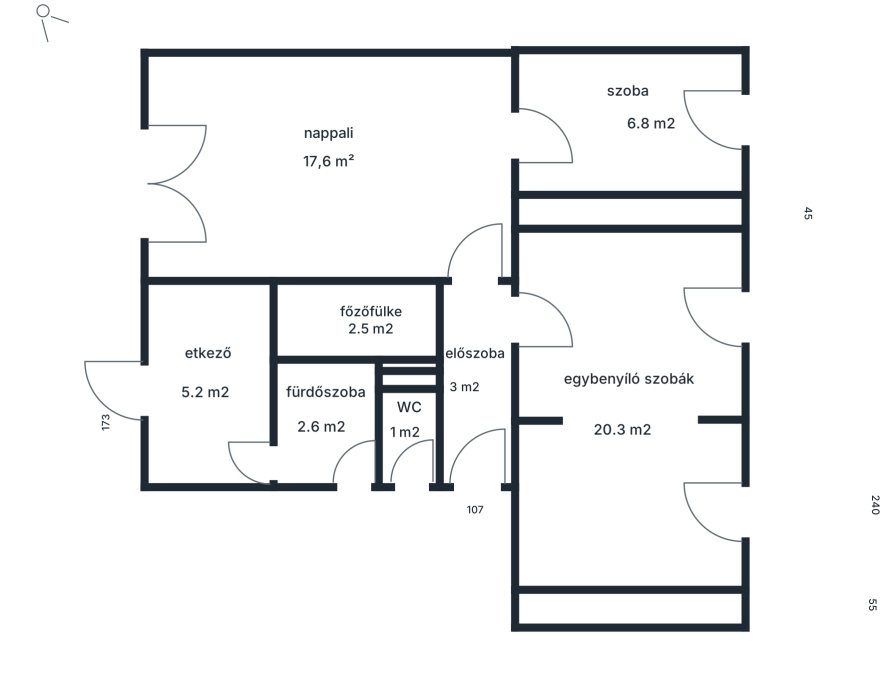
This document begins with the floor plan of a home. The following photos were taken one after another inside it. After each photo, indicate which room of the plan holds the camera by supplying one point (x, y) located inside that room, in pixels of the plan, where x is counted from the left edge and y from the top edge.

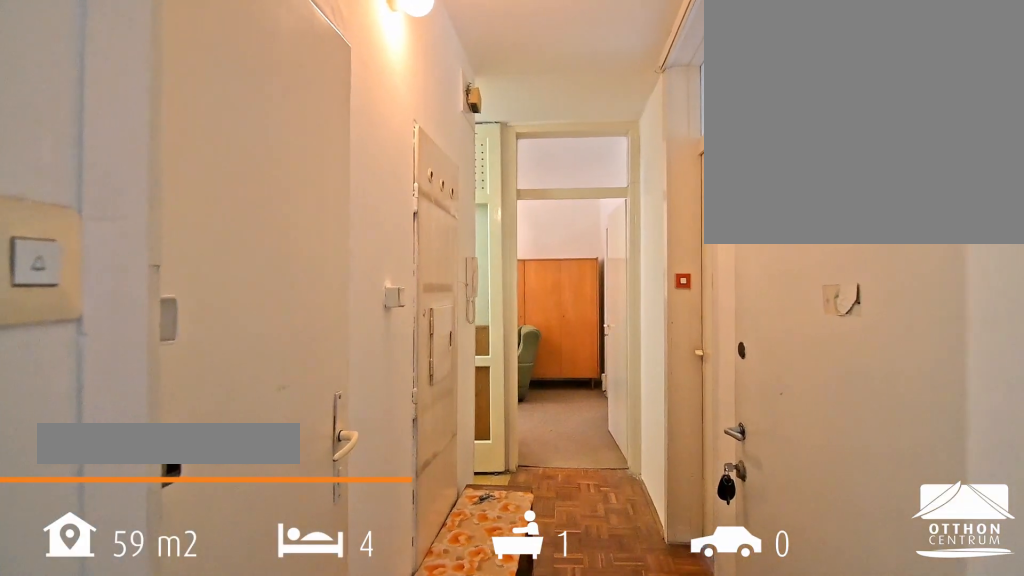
(477, 427)
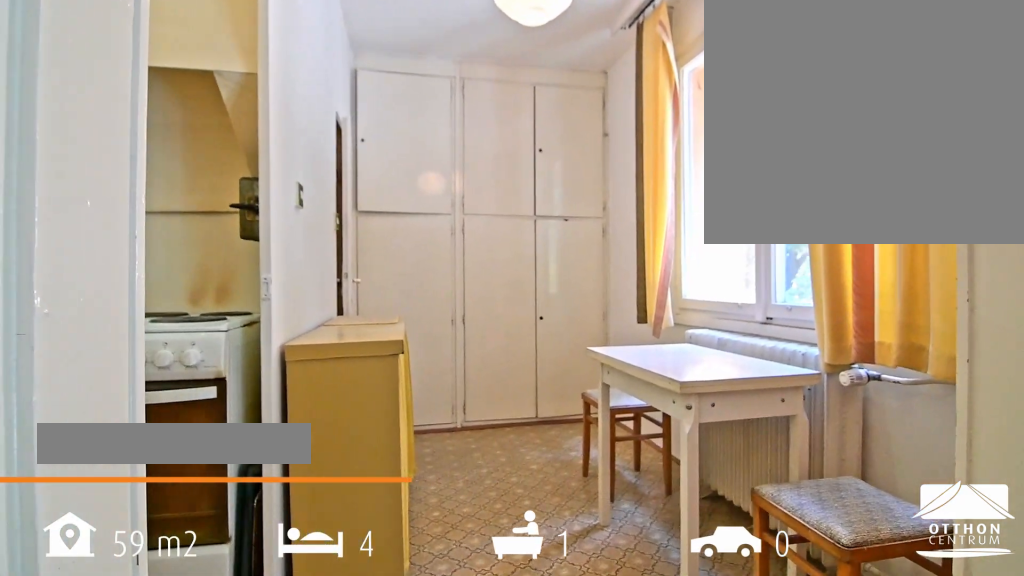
(208, 375)
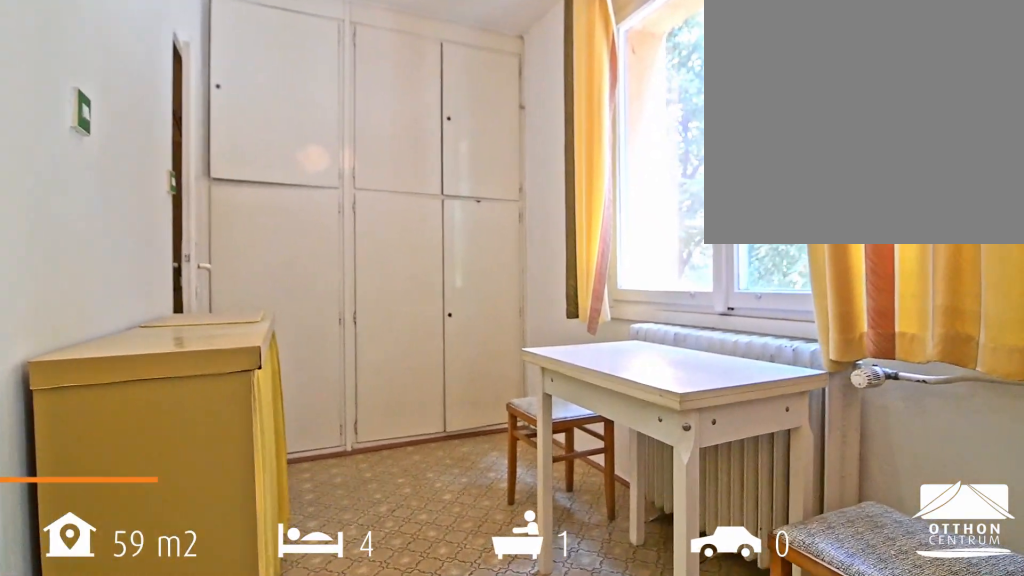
(208, 375)
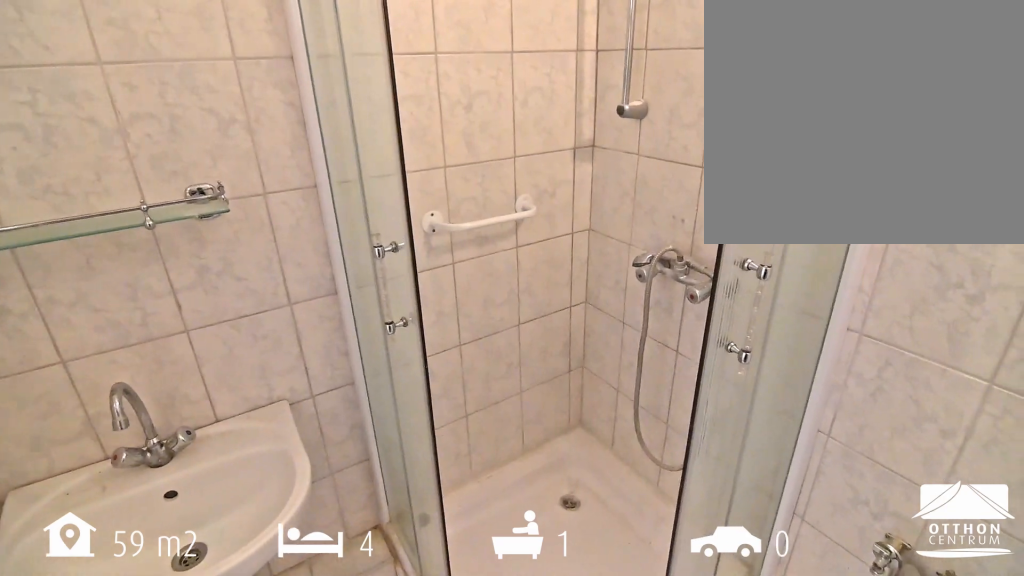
(327, 427)
